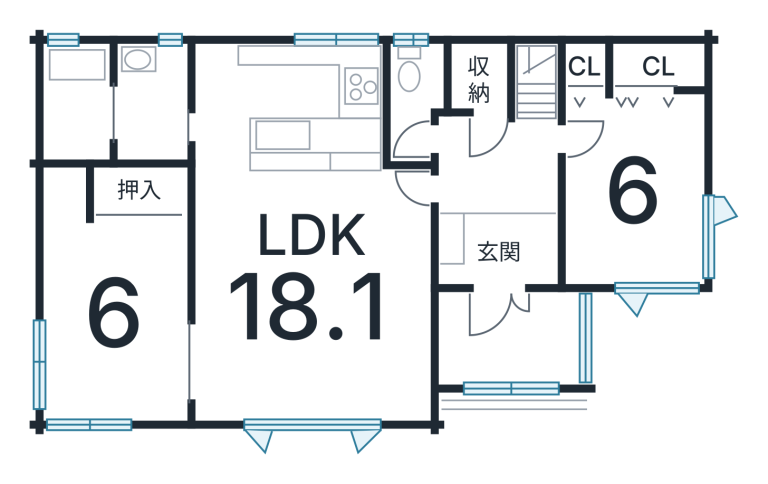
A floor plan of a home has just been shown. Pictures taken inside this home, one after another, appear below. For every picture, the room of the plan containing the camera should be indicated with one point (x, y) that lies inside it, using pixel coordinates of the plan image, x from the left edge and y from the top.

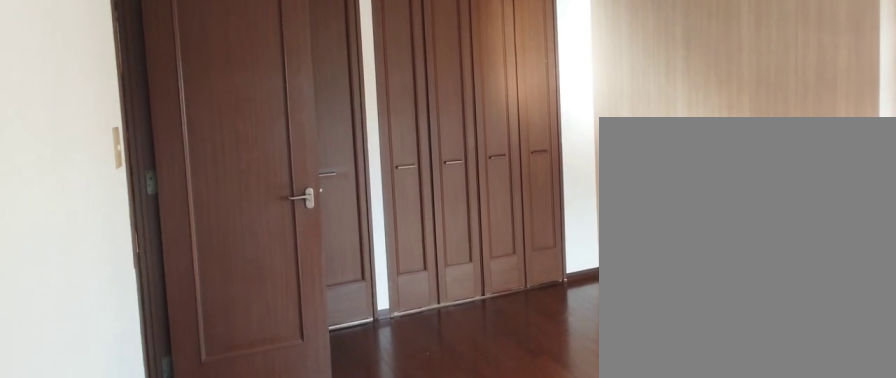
(621, 217)
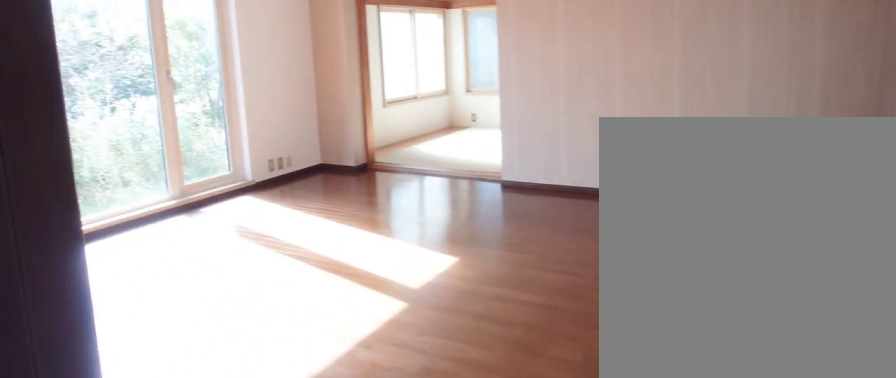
(303, 307)
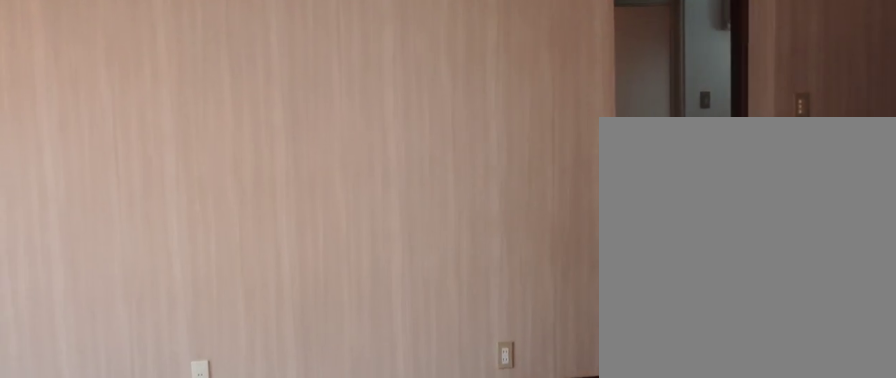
(303, 307)
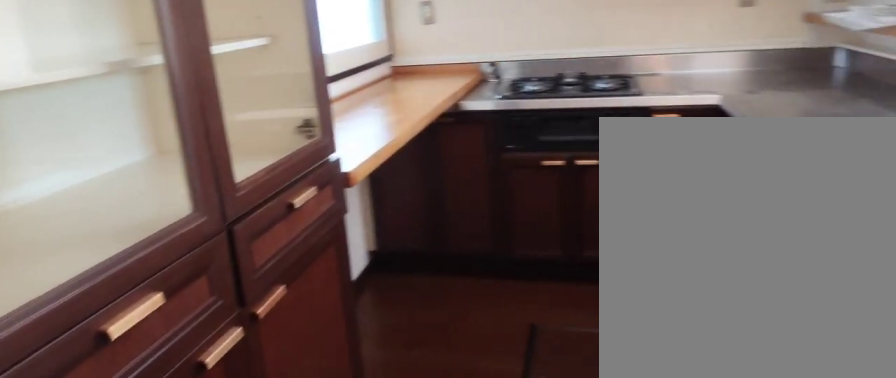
(285, 117)
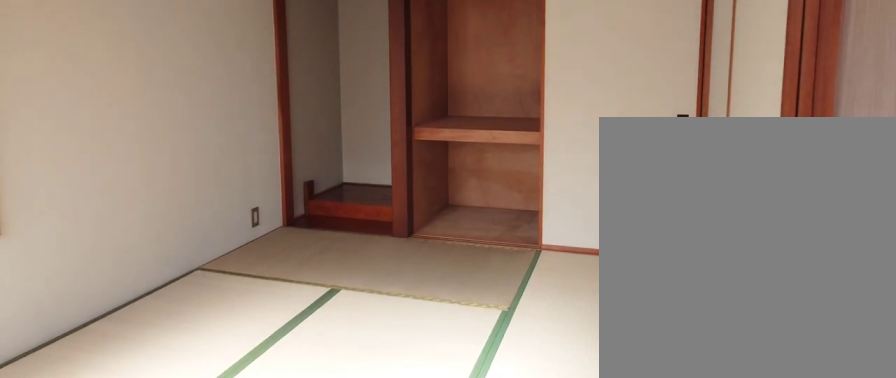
(106, 319)
